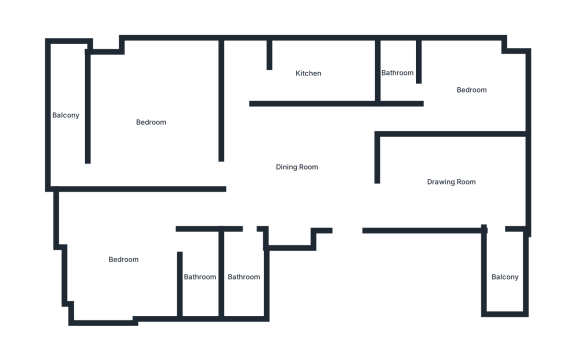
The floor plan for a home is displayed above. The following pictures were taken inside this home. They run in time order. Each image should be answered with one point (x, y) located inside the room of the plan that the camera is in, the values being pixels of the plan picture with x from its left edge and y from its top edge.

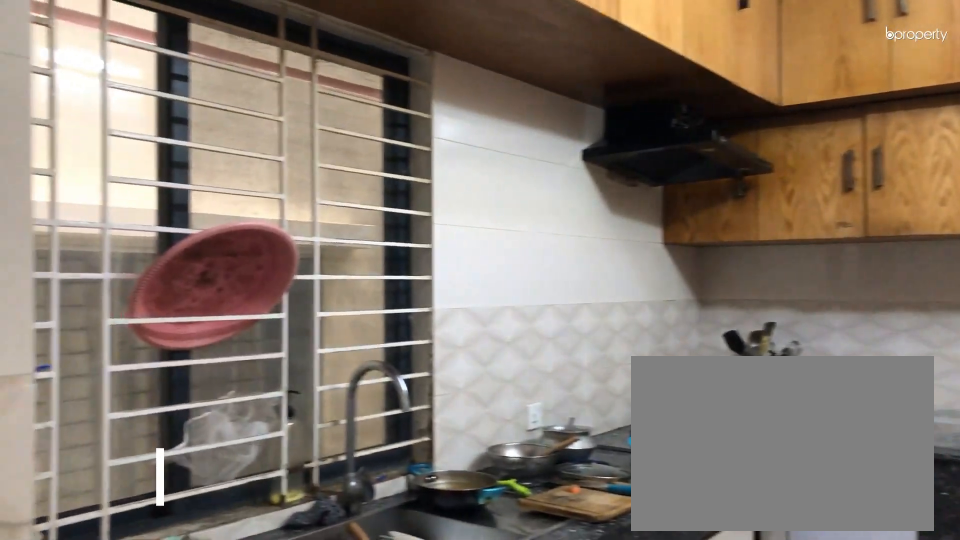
(308, 72)
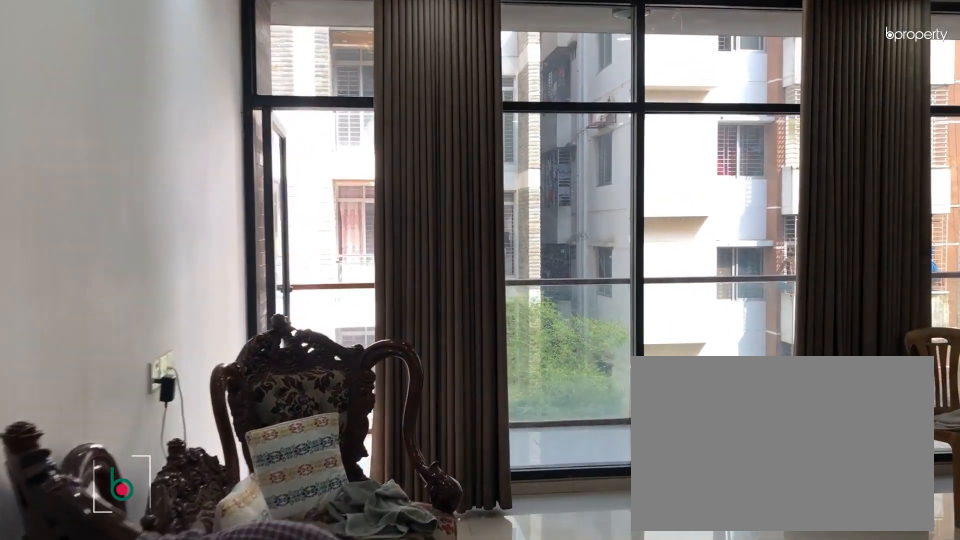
(151, 122)
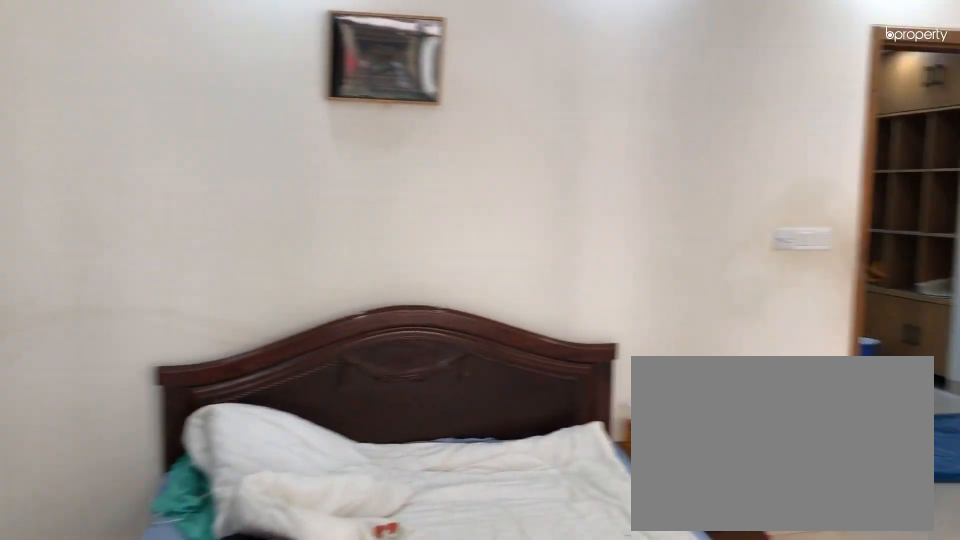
(151, 122)
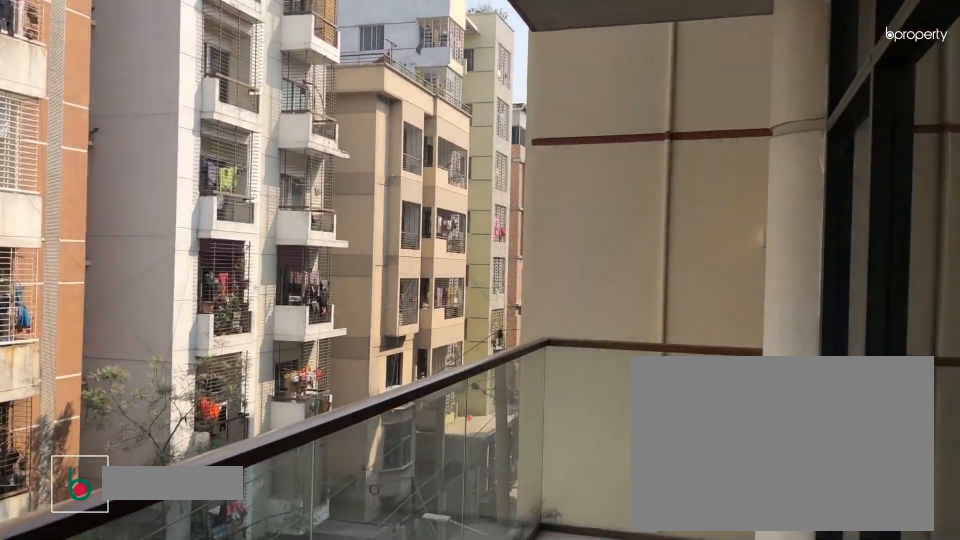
(67, 115)
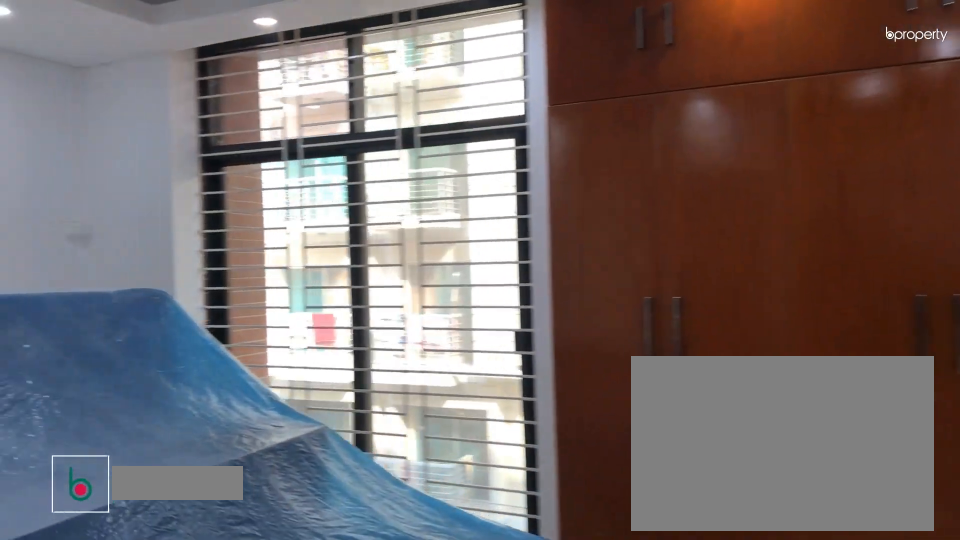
(124, 260)
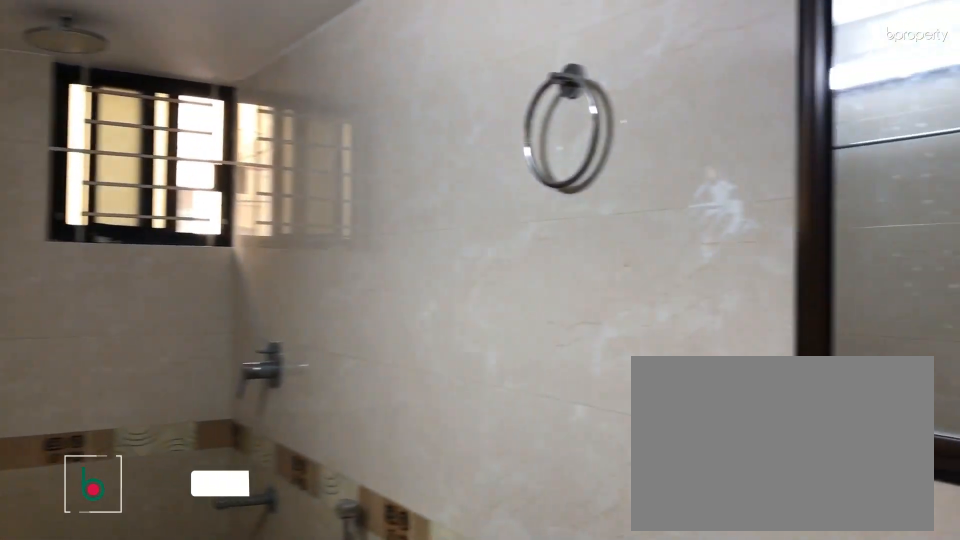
(245, 277)
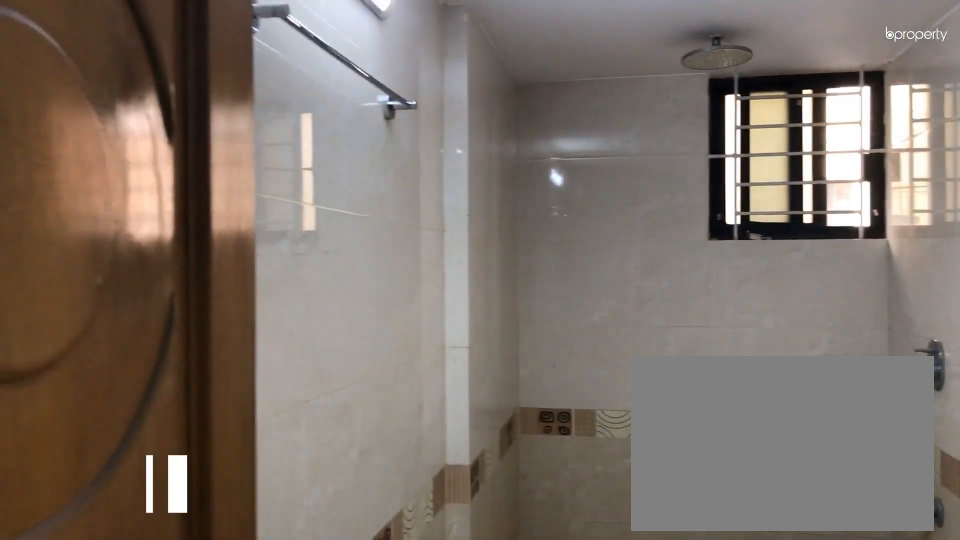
(245, 277)
